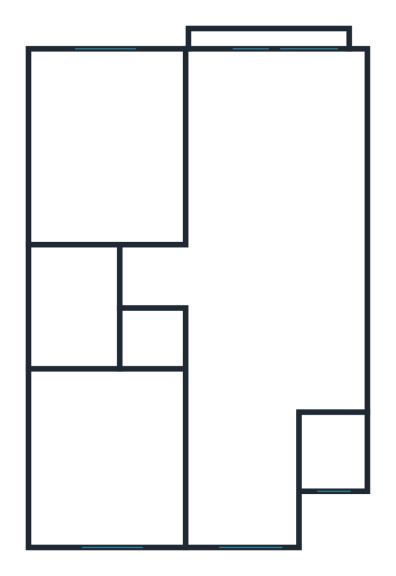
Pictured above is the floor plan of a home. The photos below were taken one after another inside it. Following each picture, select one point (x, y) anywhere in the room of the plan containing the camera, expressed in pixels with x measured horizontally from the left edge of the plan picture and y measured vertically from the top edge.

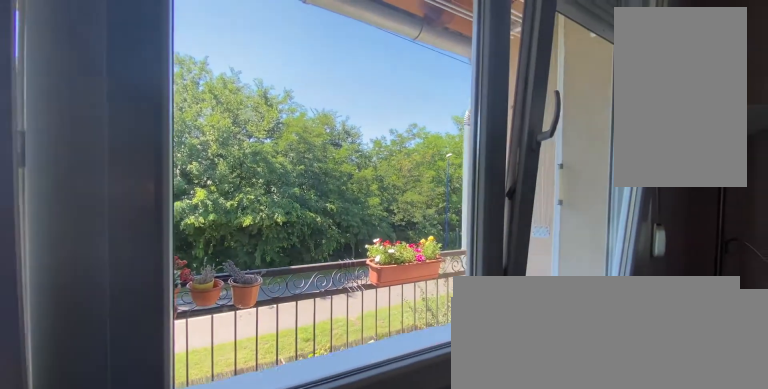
(256, 265)
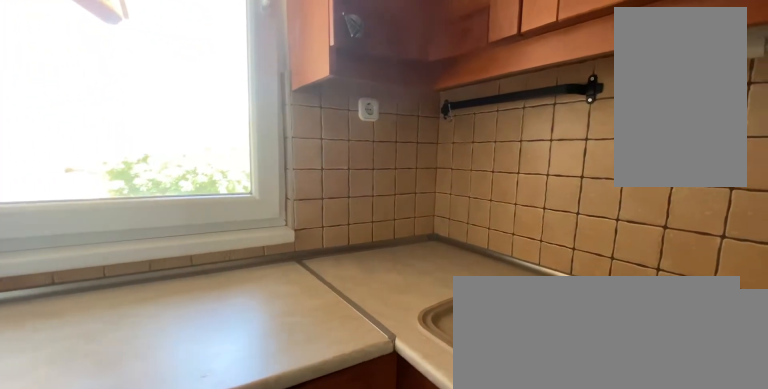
(238, 461)
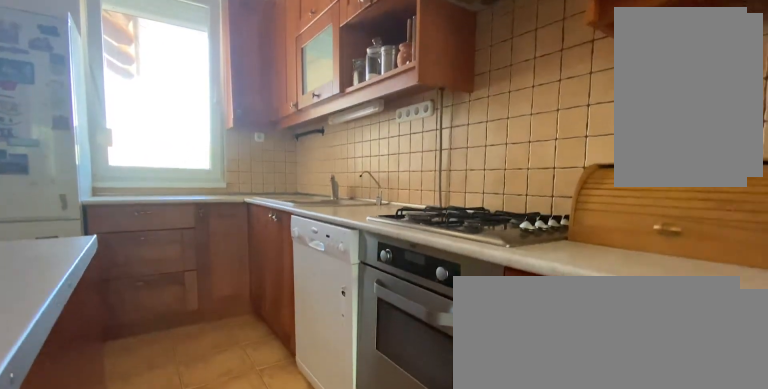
(238, 461)
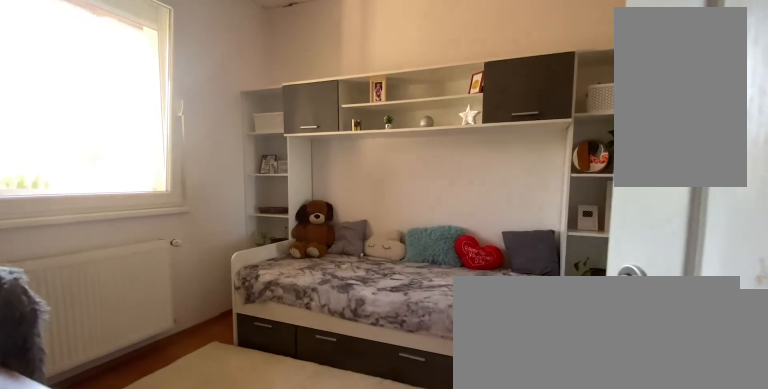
(119, 461)
